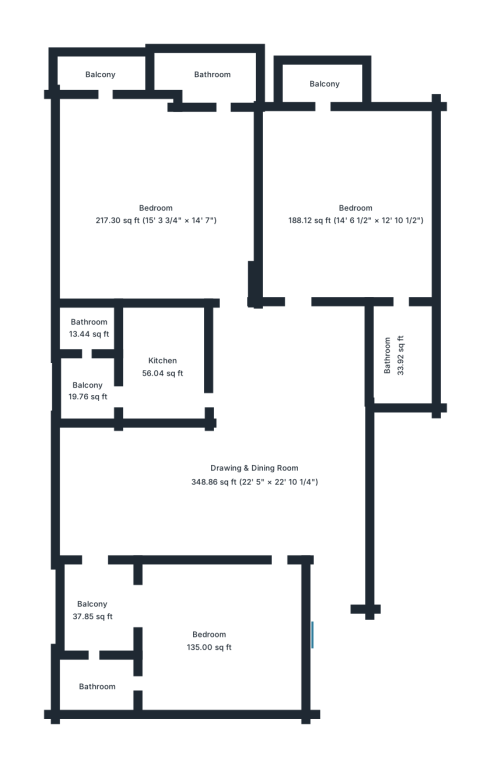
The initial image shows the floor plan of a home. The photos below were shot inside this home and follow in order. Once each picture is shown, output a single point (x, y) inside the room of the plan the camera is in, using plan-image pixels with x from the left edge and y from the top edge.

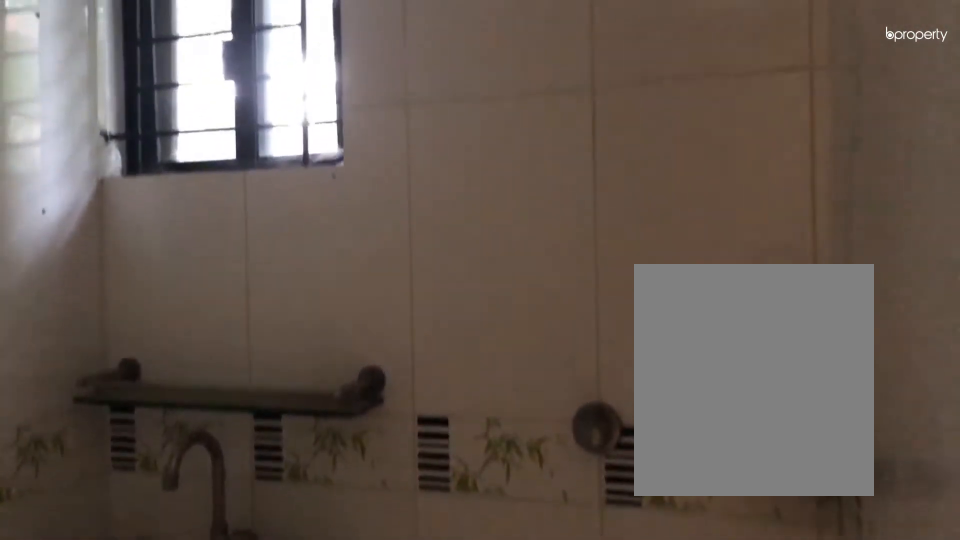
(101, 682)
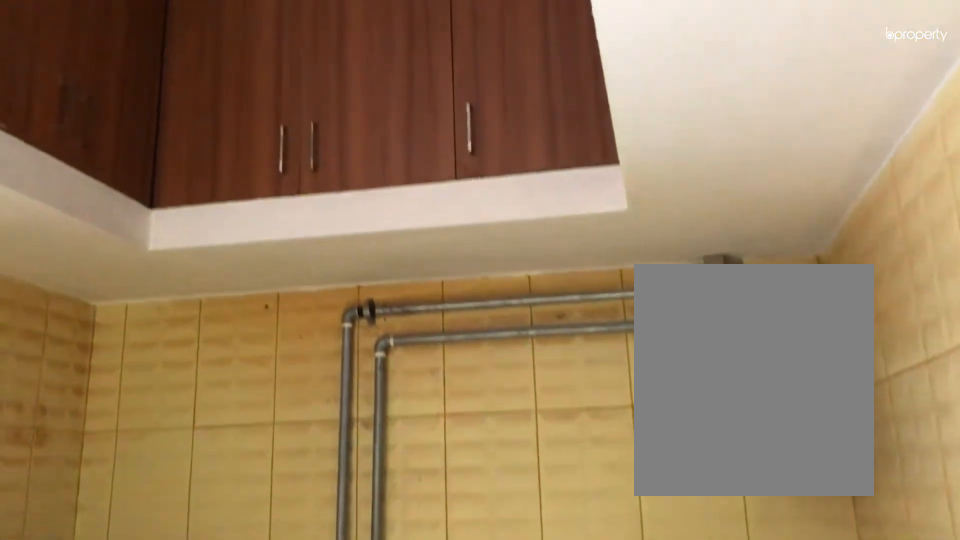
(161, 357)
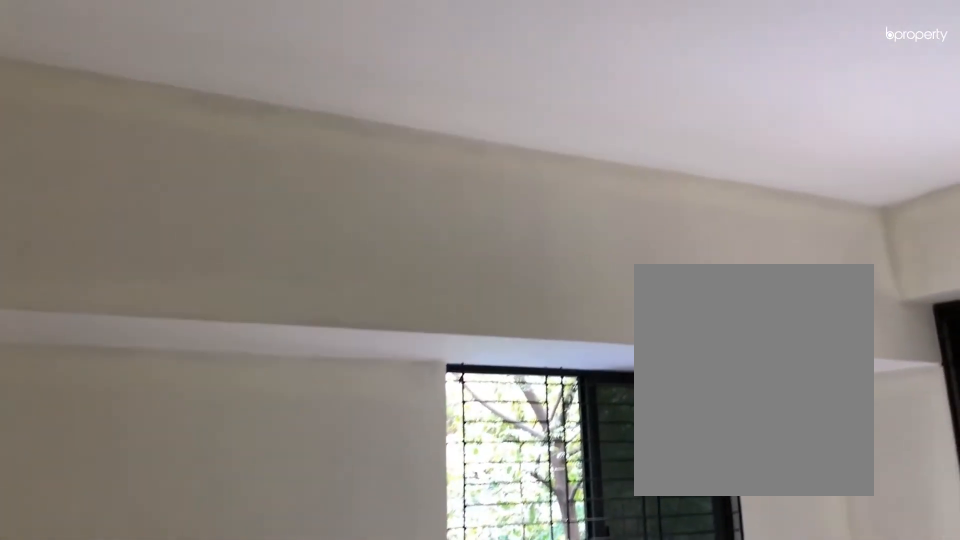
(154, 212)
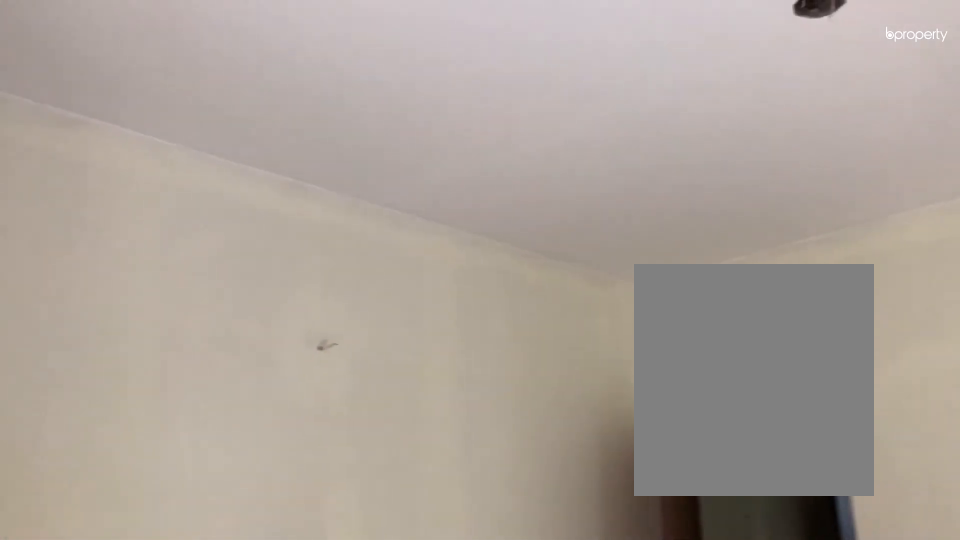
(154, 212)
